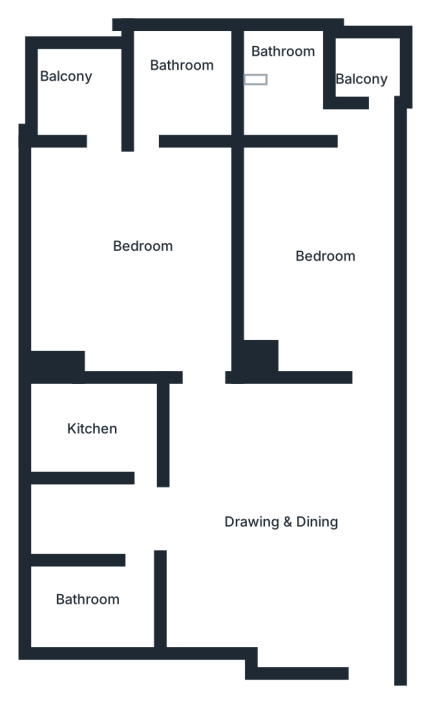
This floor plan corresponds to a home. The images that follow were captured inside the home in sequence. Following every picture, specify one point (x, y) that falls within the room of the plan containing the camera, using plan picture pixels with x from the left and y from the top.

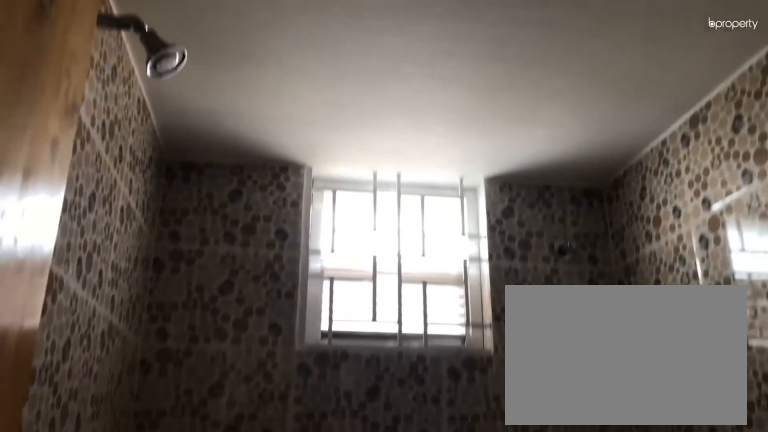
(146, 91)
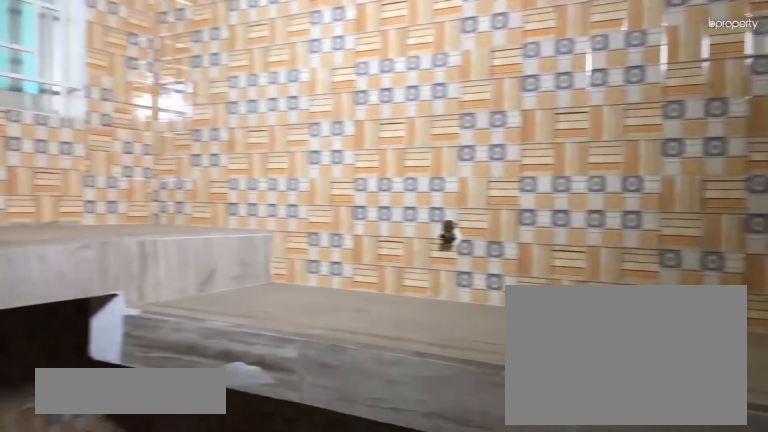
(110, 431)
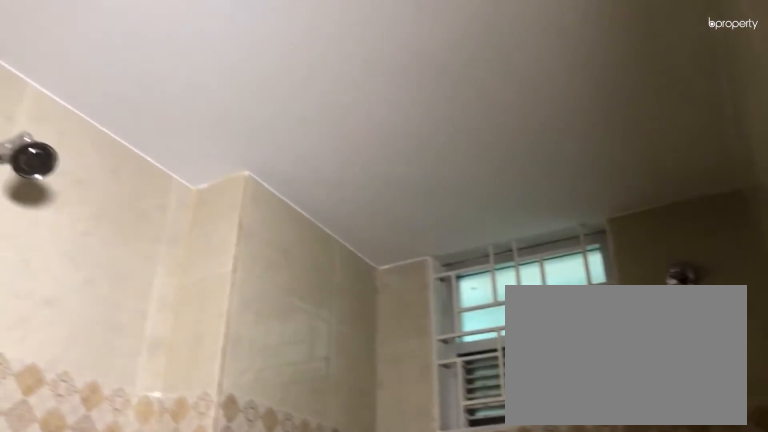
(96, 595)
